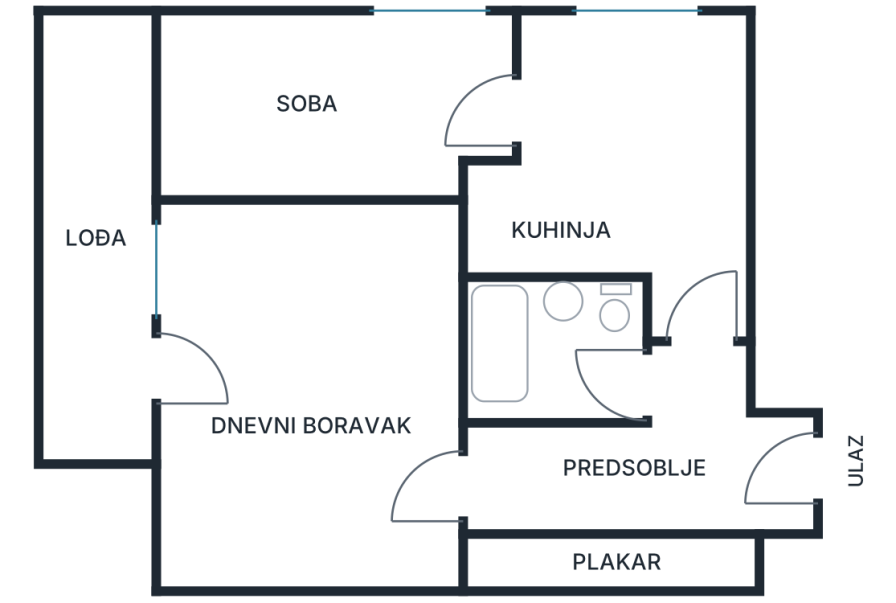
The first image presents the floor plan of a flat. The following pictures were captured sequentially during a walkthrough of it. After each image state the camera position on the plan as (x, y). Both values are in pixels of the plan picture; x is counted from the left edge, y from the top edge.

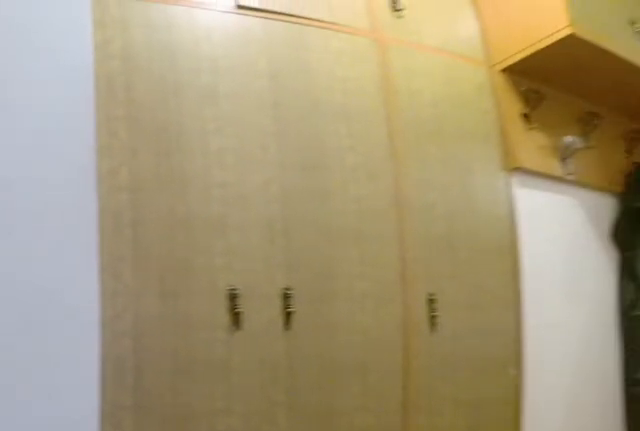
(713, 422)
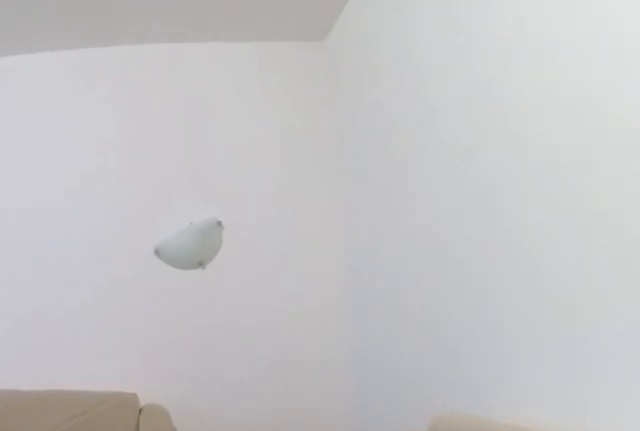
(439, 380)
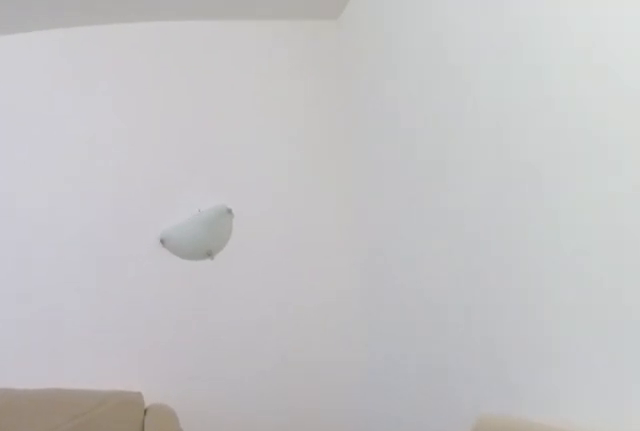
(439, 369)
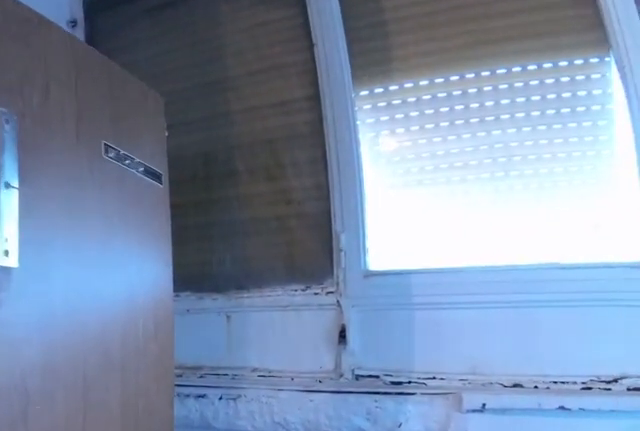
(215, 348)
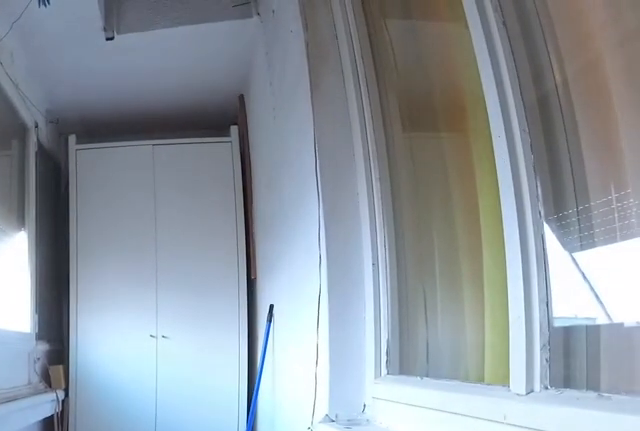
(90, 382)
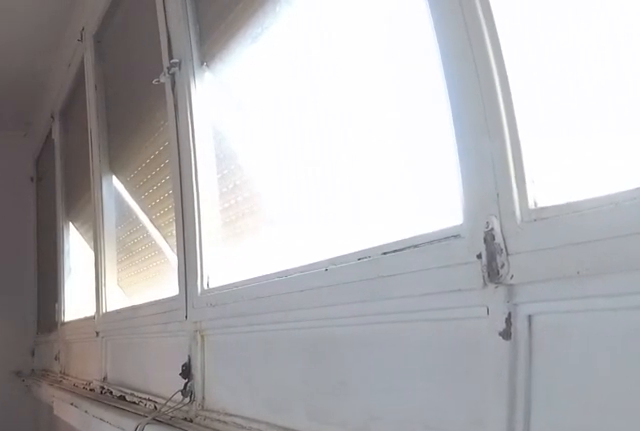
(90, 68)
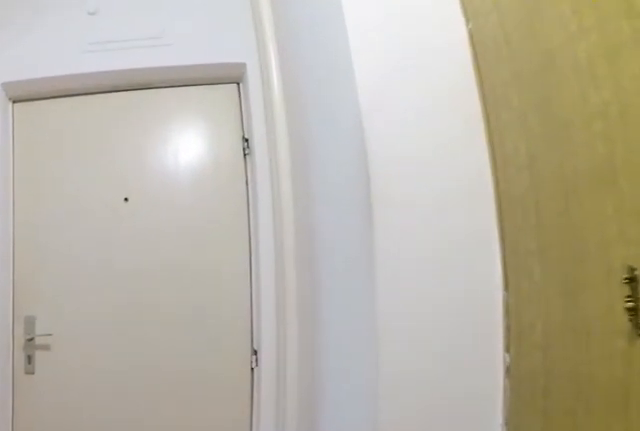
(651, 476)
